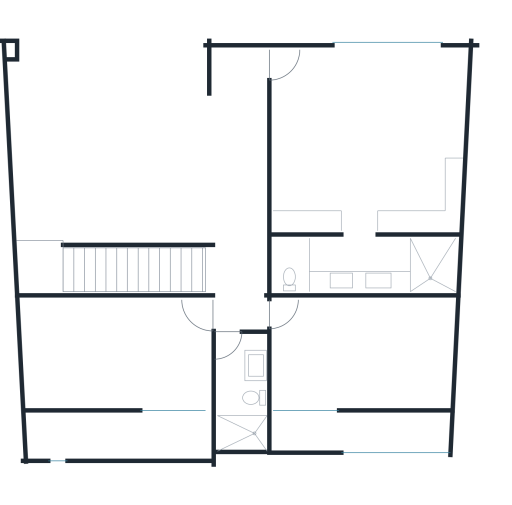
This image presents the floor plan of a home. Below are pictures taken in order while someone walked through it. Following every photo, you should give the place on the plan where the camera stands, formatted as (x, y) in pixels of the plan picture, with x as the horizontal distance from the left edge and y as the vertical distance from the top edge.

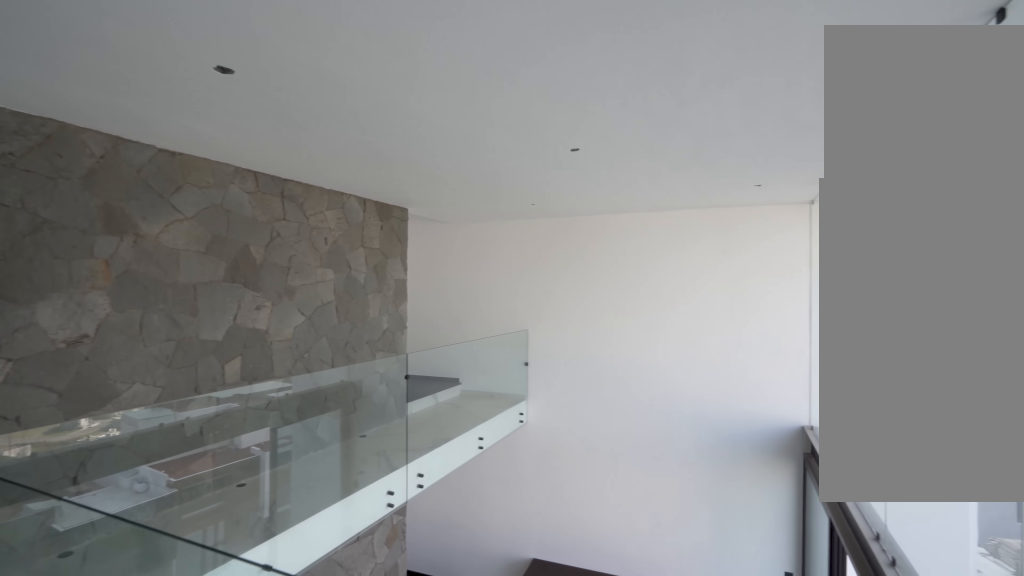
(232, 154)
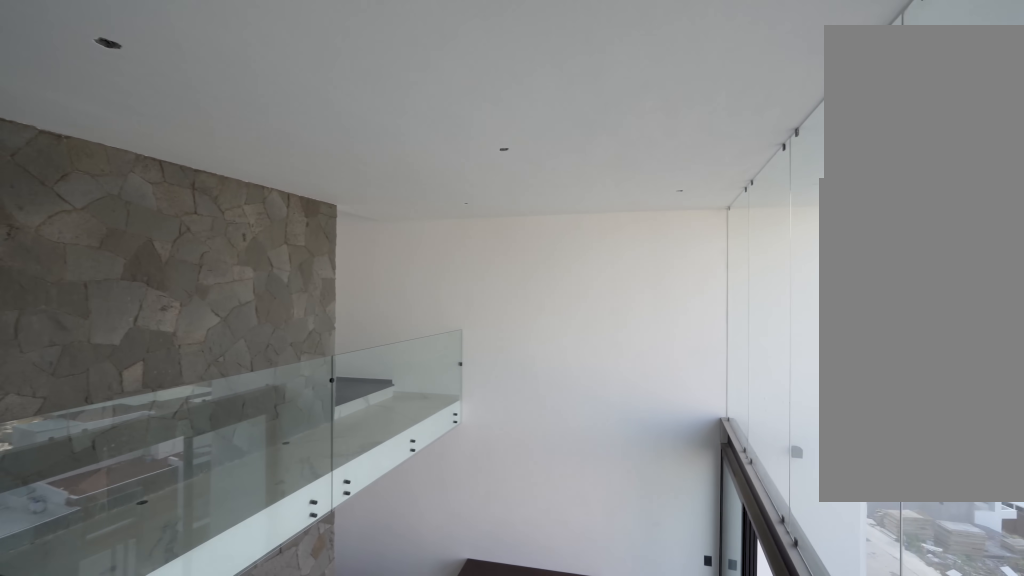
(229, 144)
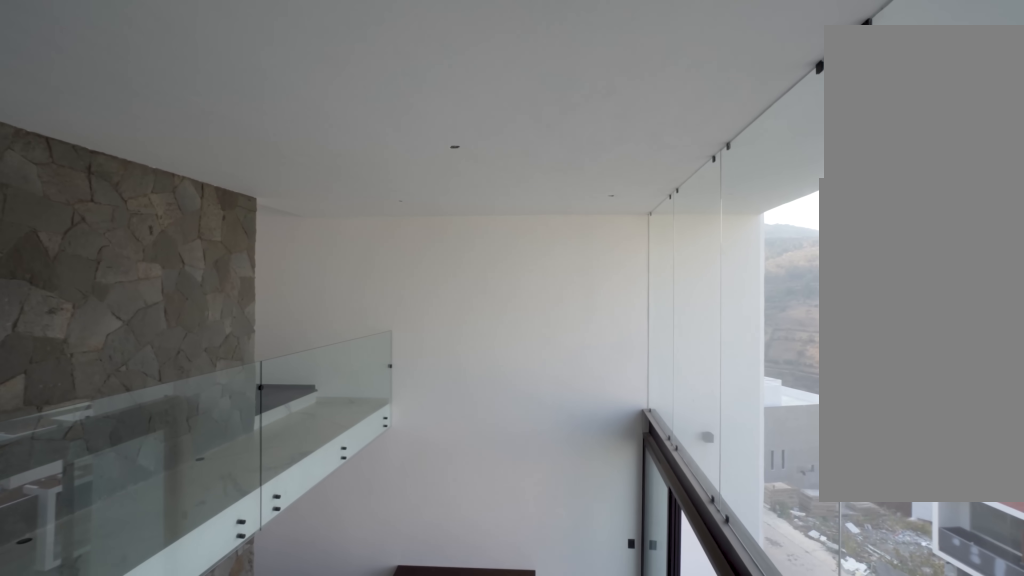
(226, 130)
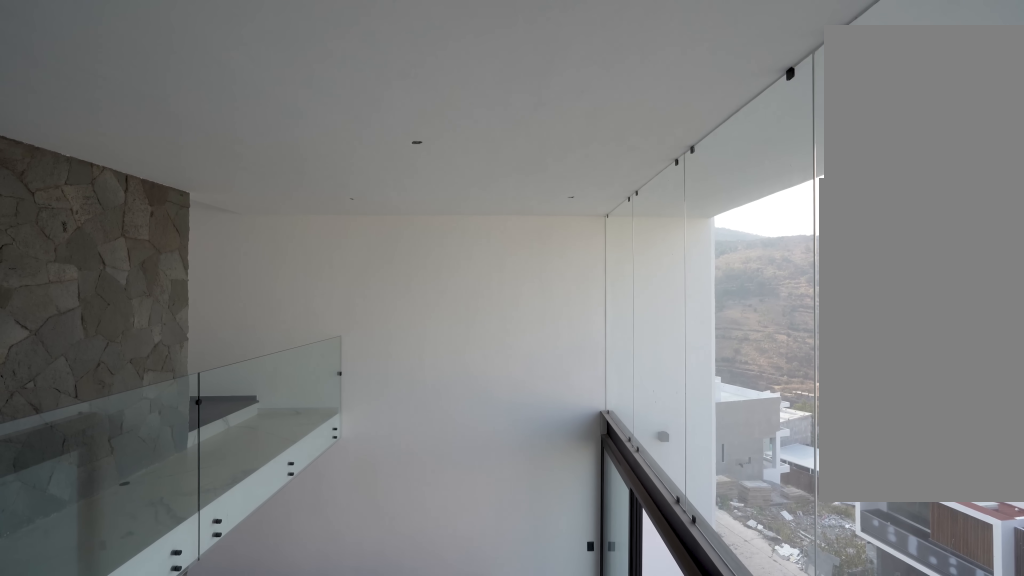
(222, 126)
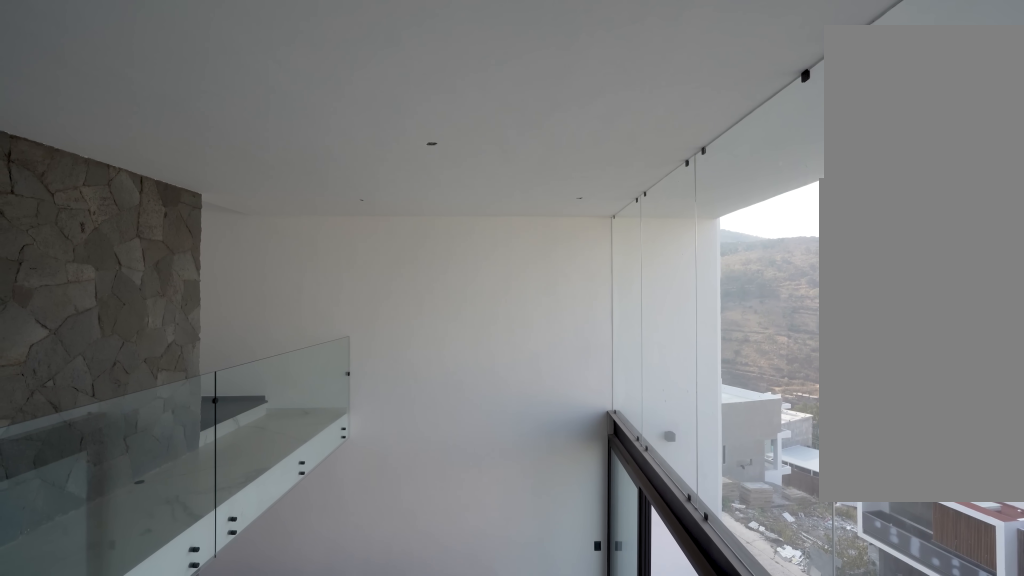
(219, 123)
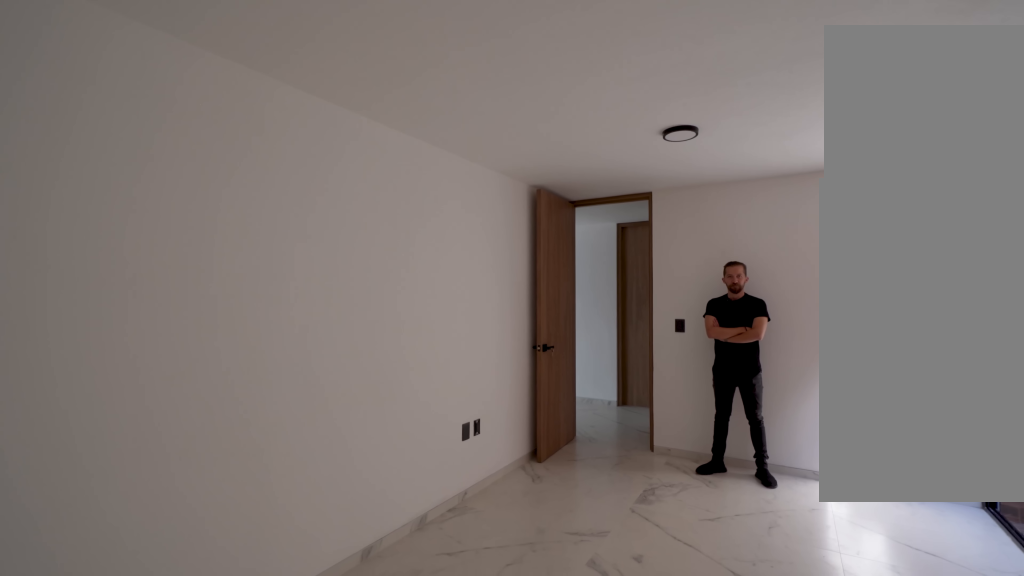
(66, 383)
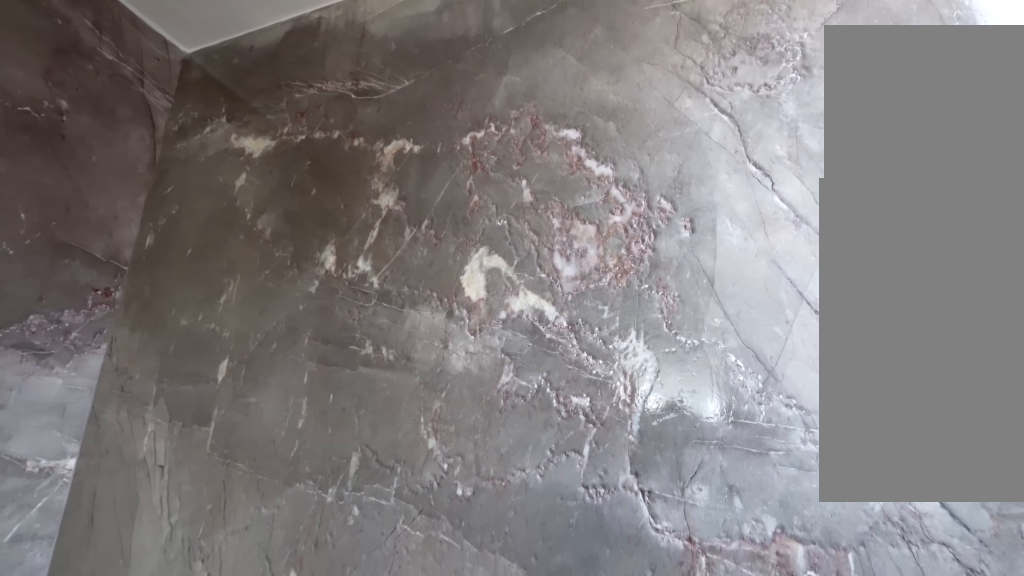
(234, 423)
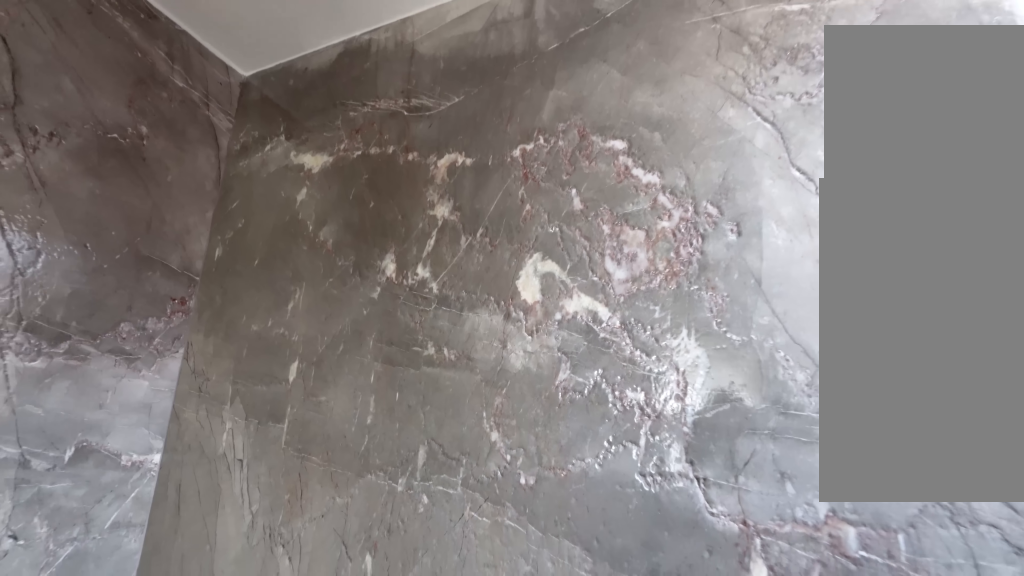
(236, 429)
